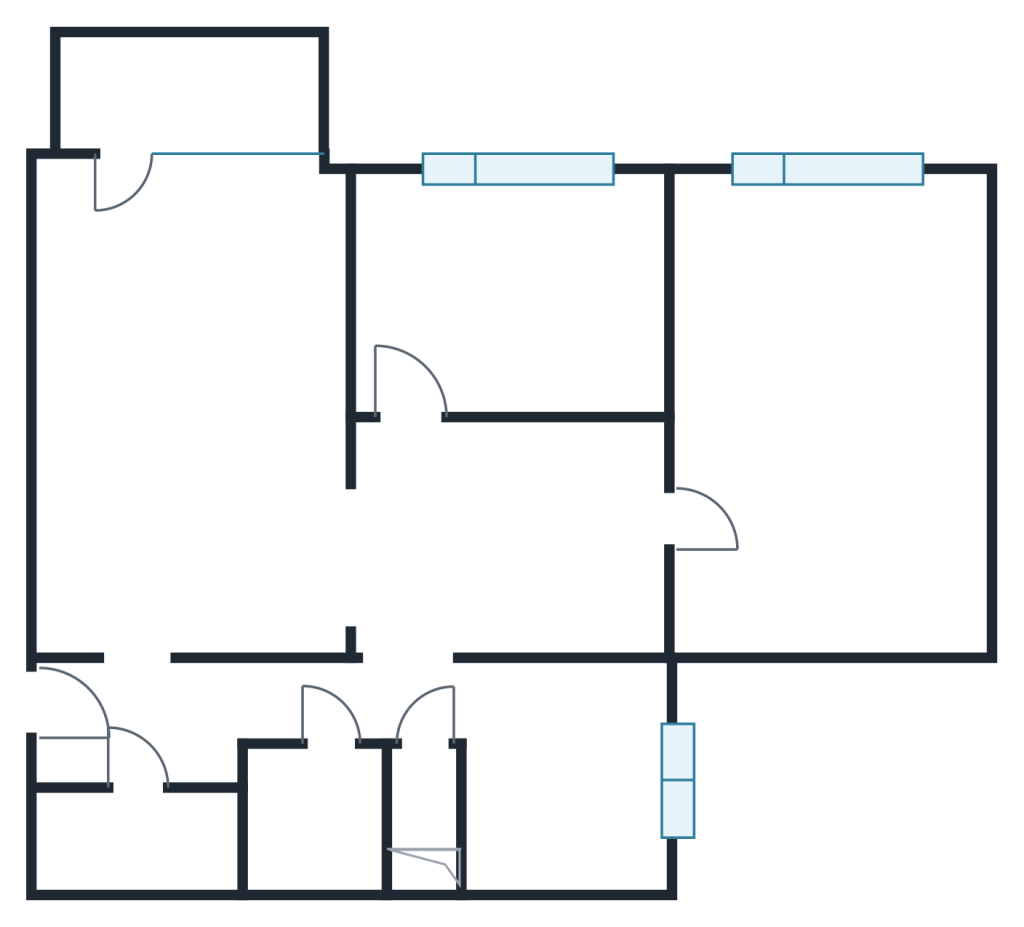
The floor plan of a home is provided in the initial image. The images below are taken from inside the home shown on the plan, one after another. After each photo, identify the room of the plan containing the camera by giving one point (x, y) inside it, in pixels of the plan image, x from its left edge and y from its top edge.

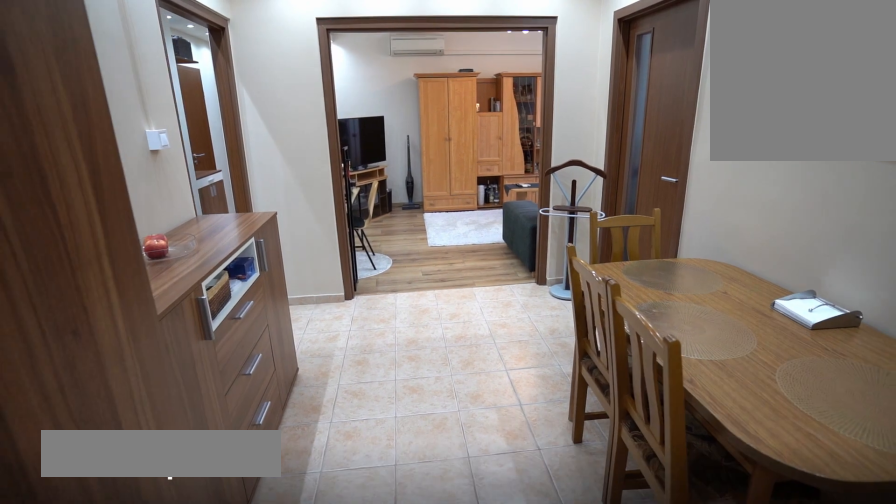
(512, 530)
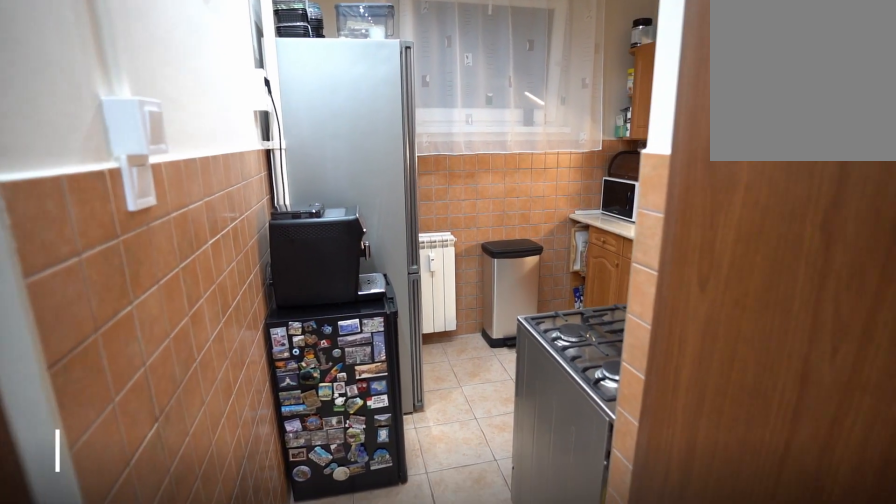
(562, 771)
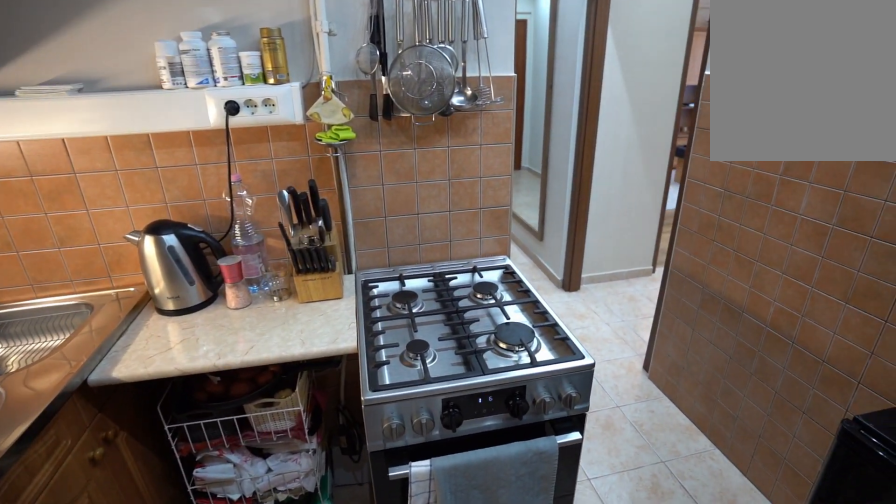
(561, 771)
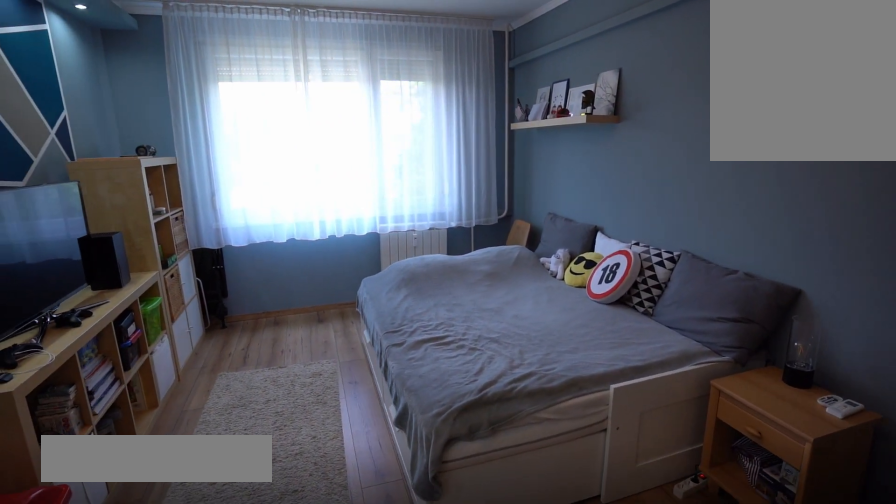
(841, 437)
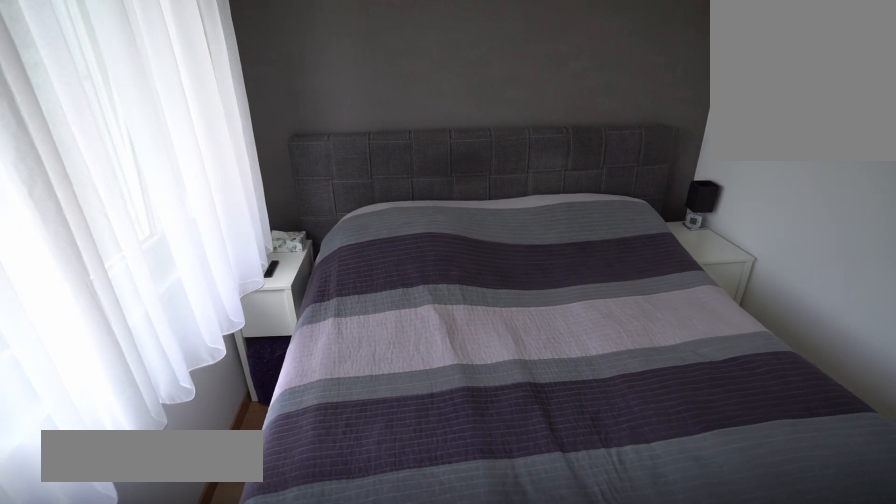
(526, 286)
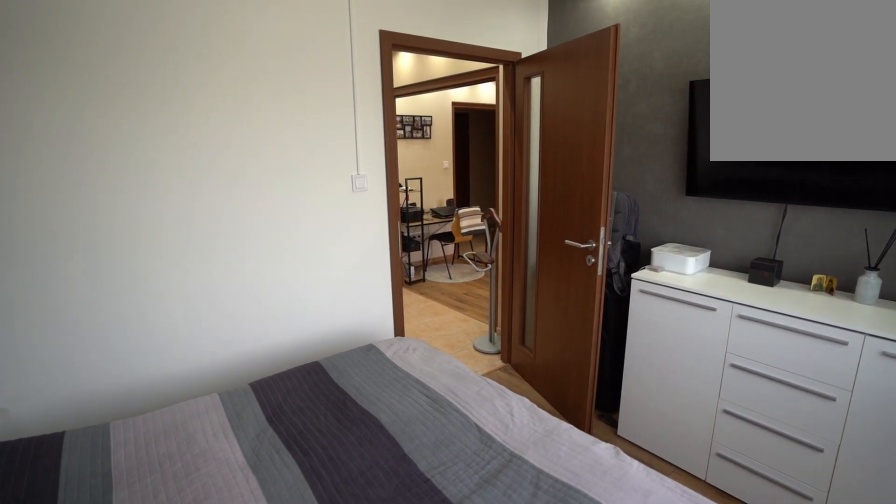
(527, 285)
